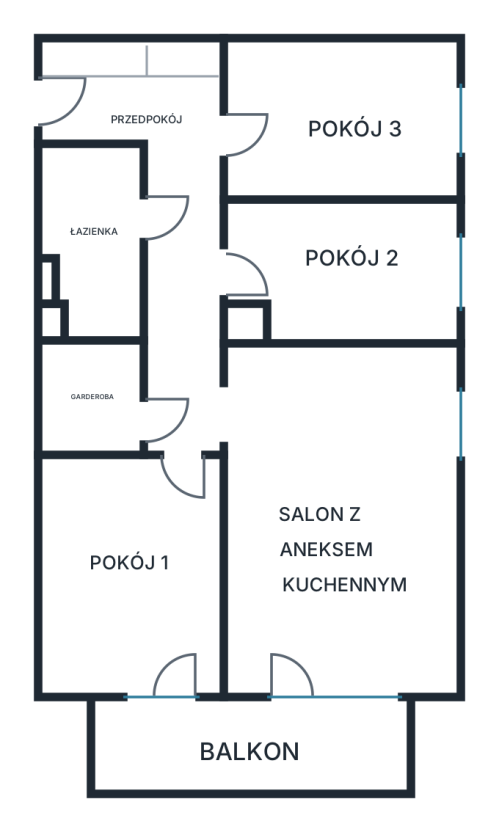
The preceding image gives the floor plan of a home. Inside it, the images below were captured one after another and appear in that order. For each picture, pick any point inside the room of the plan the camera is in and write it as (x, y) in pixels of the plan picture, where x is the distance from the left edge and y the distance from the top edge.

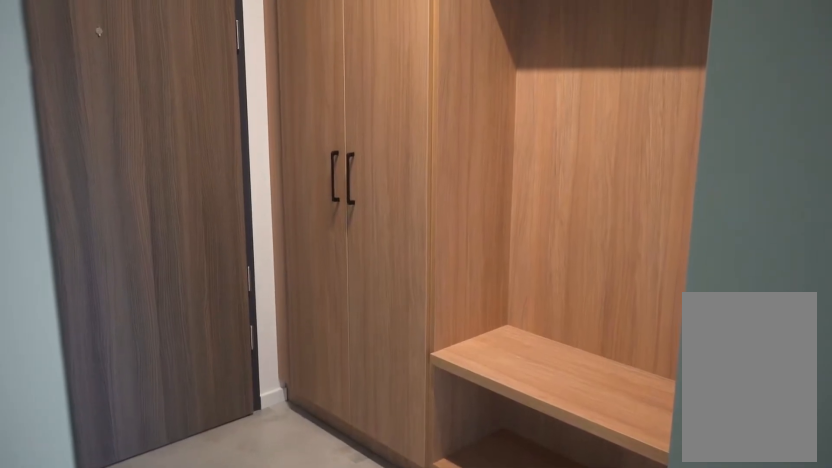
(165, 203)
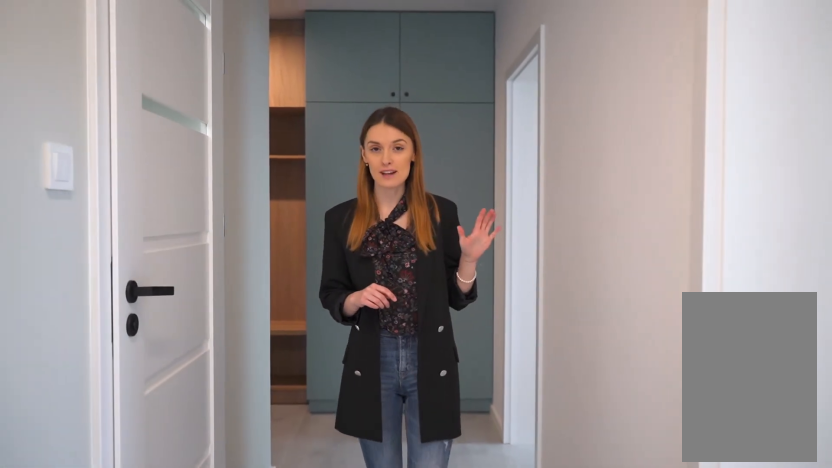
(165, 204)
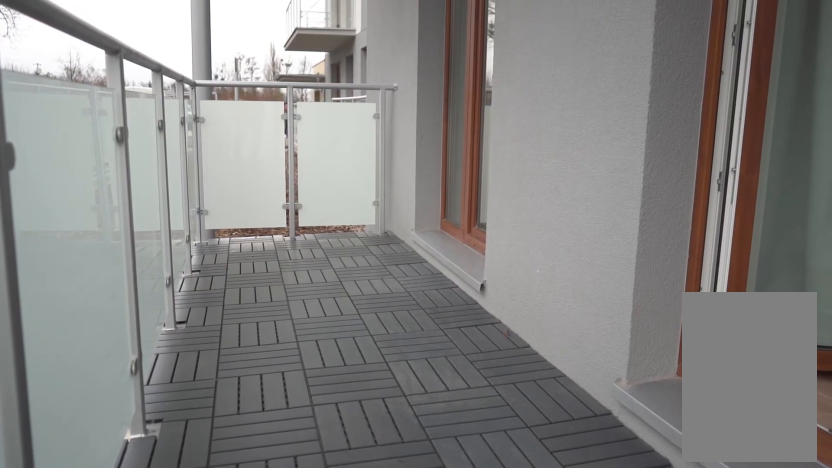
(251, 744)
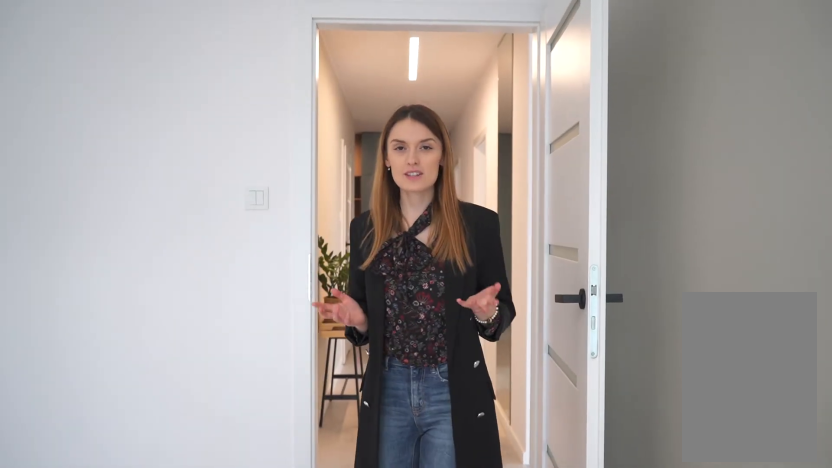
(127, 575)
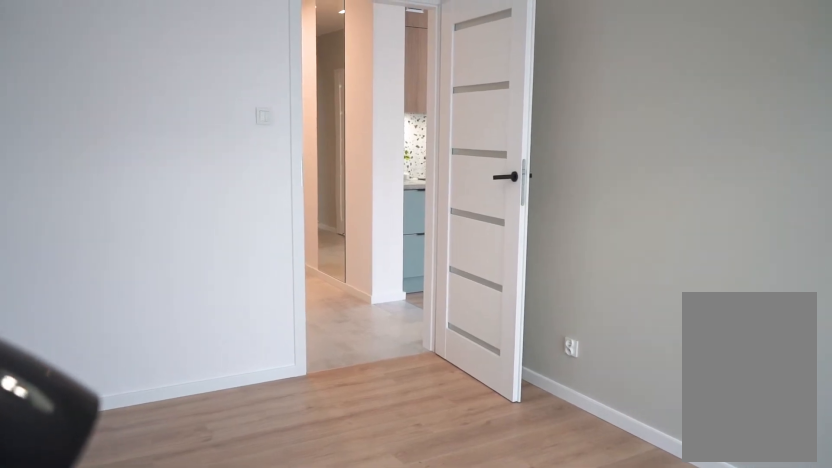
(128, 575)
